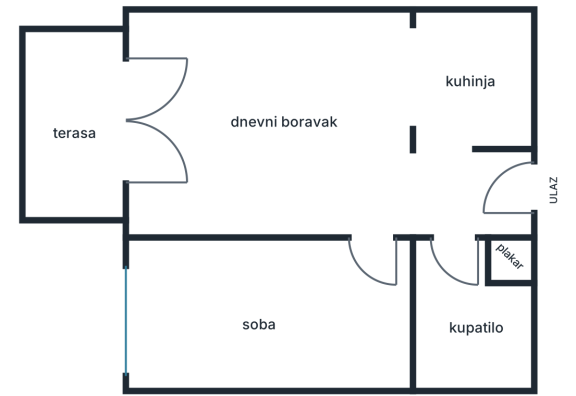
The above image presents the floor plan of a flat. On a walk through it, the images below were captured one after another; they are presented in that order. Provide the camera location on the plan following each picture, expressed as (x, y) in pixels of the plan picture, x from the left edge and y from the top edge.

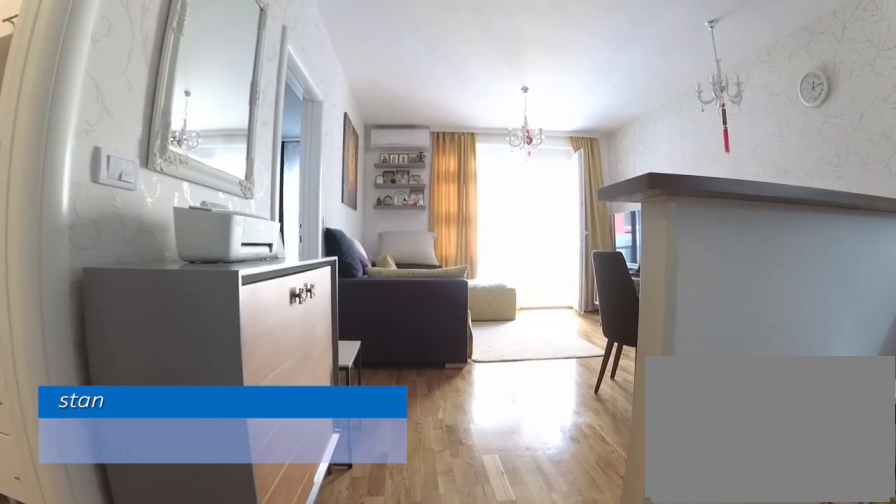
(496, 194)
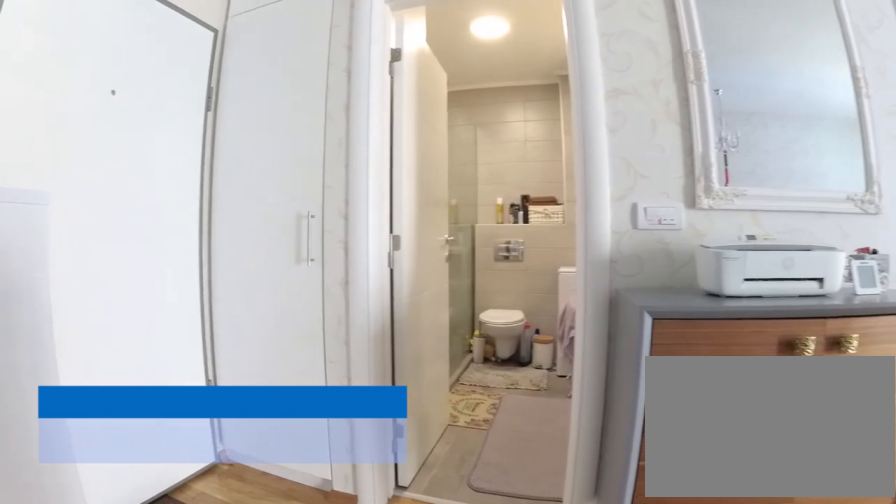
(449, 136)
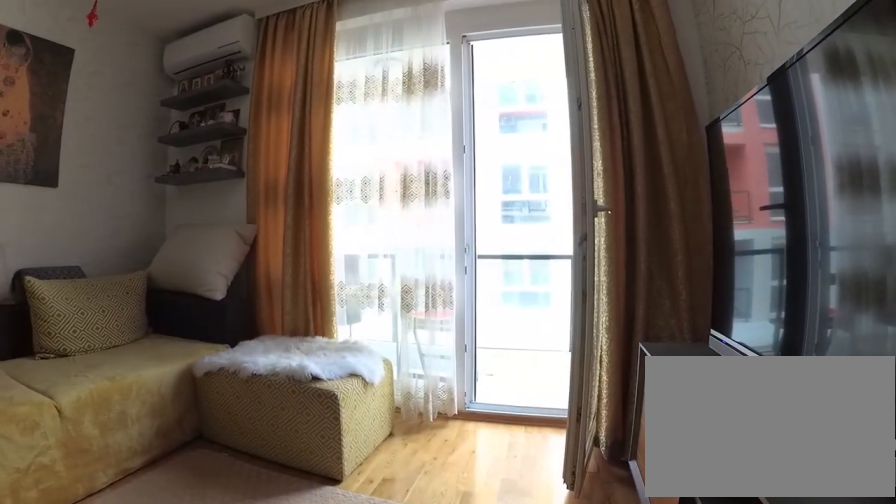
(295, 38)
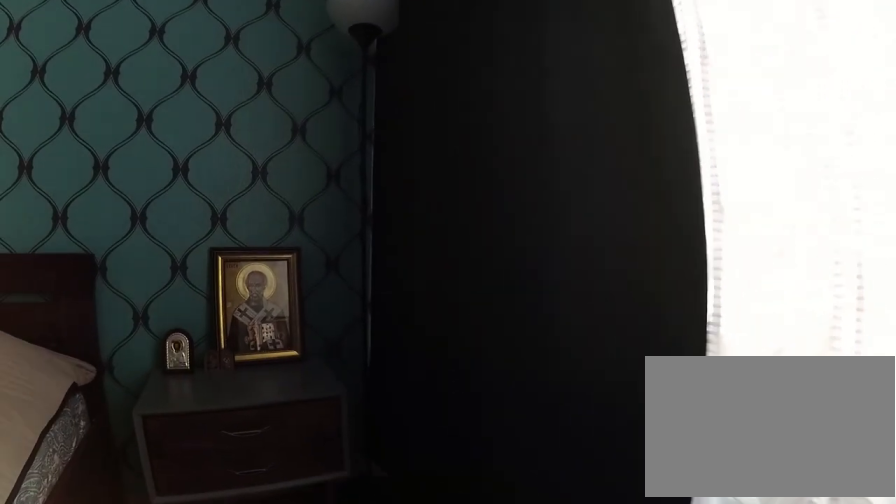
(173, 305)
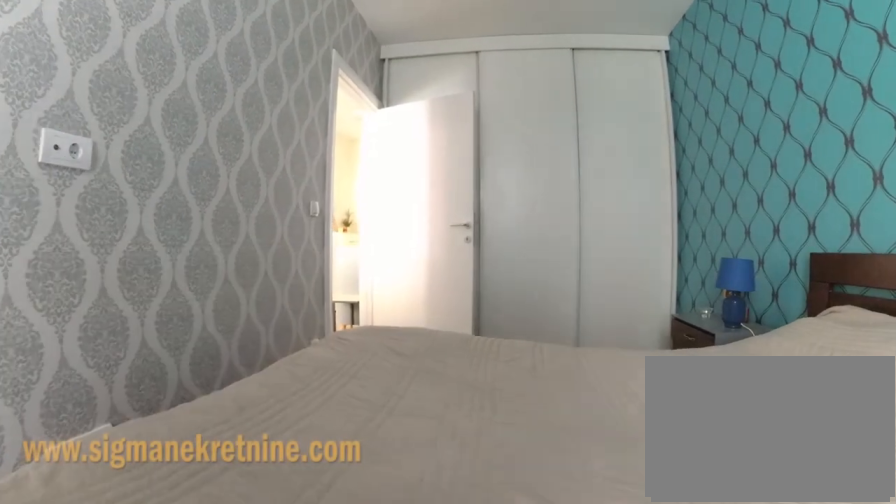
(192, 296)
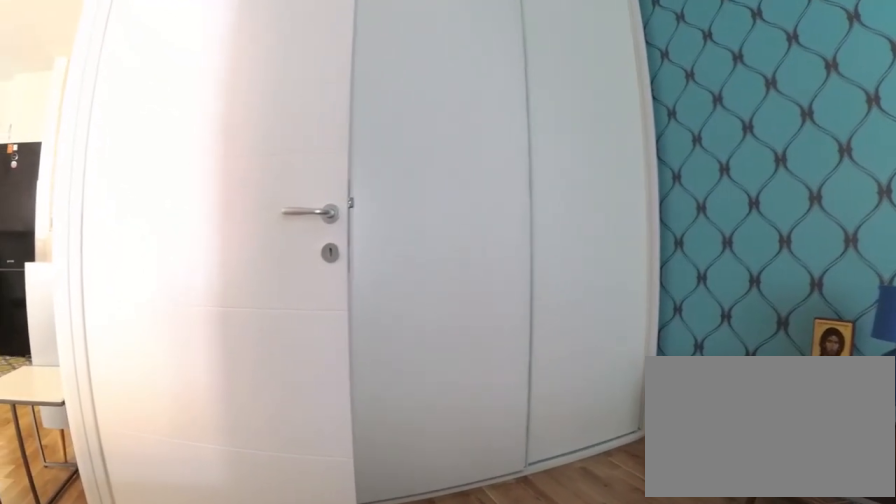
(294, 261)
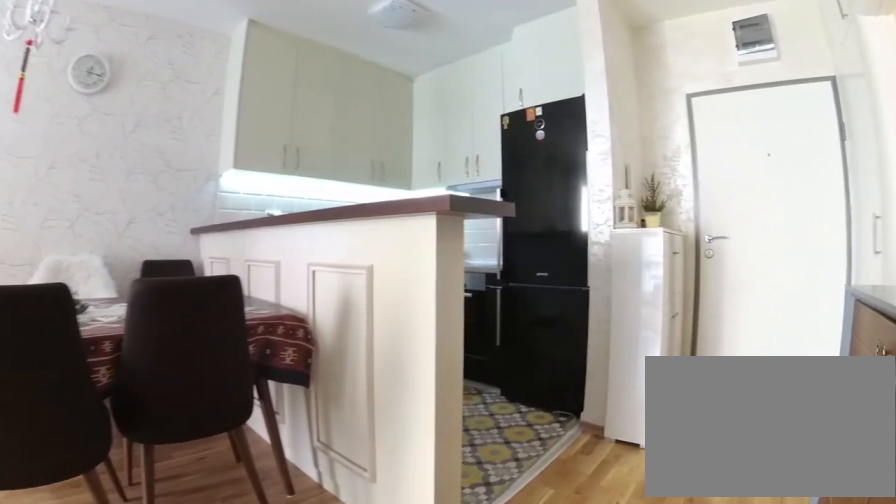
(362, 210)
